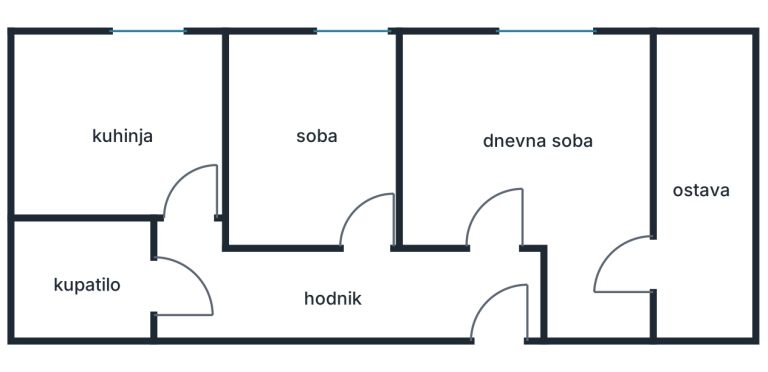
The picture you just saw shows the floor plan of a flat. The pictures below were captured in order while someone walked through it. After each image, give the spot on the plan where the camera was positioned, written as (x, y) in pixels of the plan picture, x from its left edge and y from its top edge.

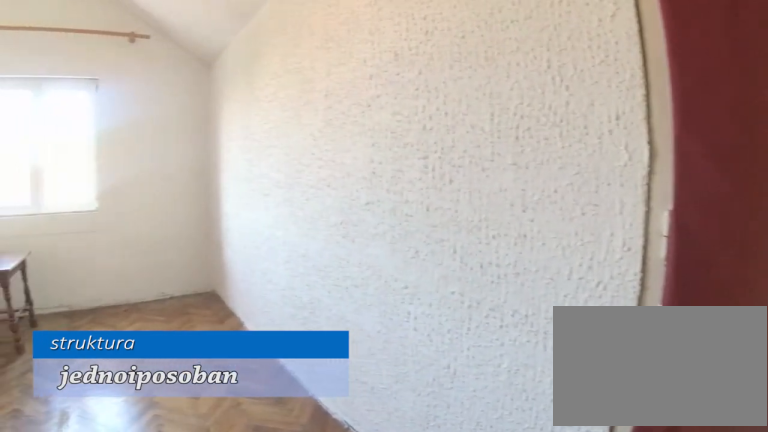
(569, 245)
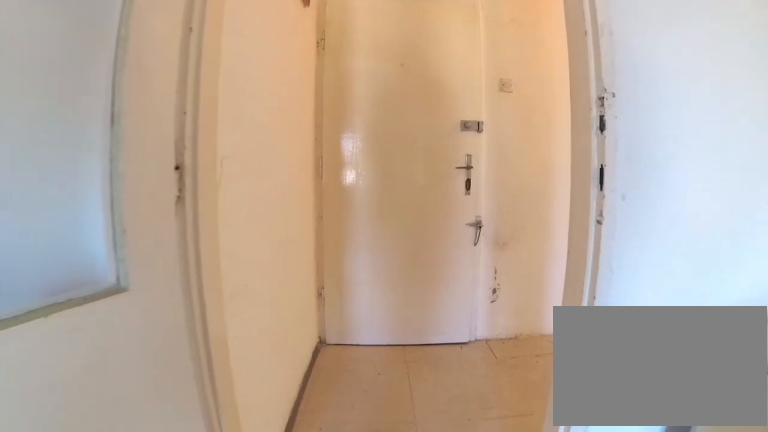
(504, 176)
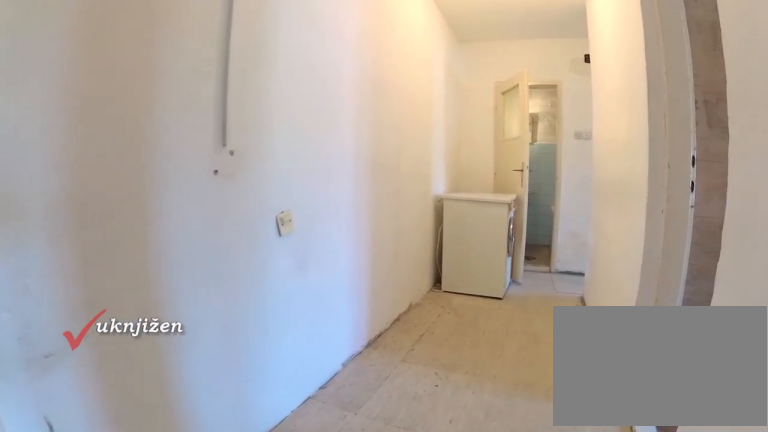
(492, 284)
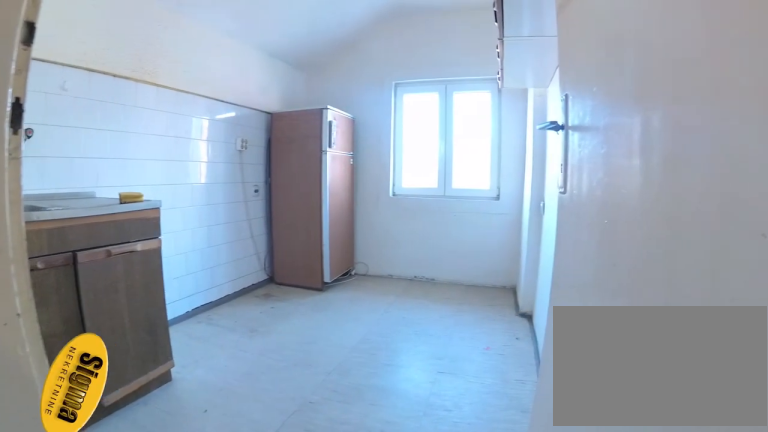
(196, 264)
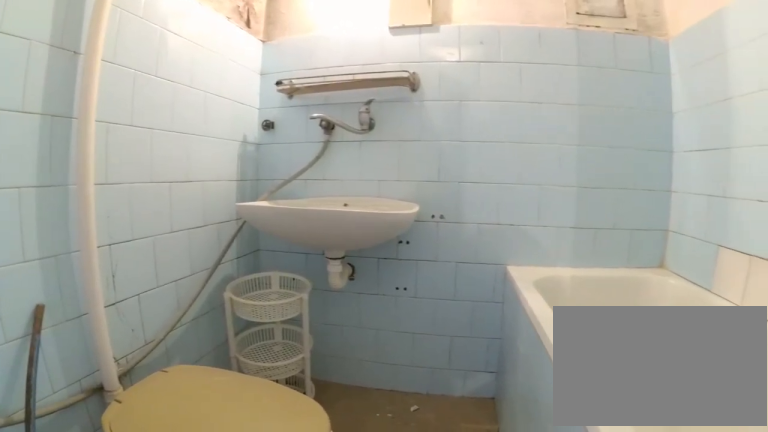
(155, 267)
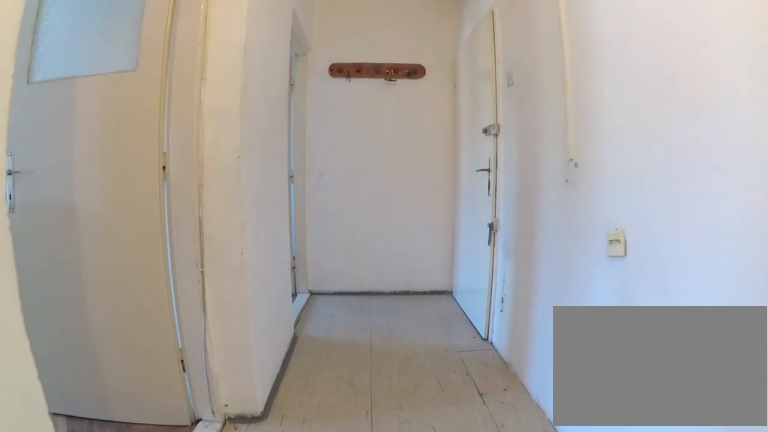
(294, 294)
